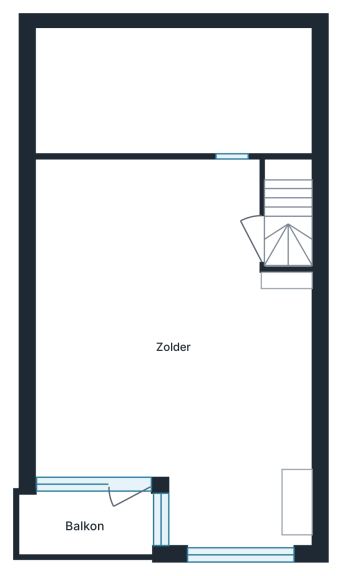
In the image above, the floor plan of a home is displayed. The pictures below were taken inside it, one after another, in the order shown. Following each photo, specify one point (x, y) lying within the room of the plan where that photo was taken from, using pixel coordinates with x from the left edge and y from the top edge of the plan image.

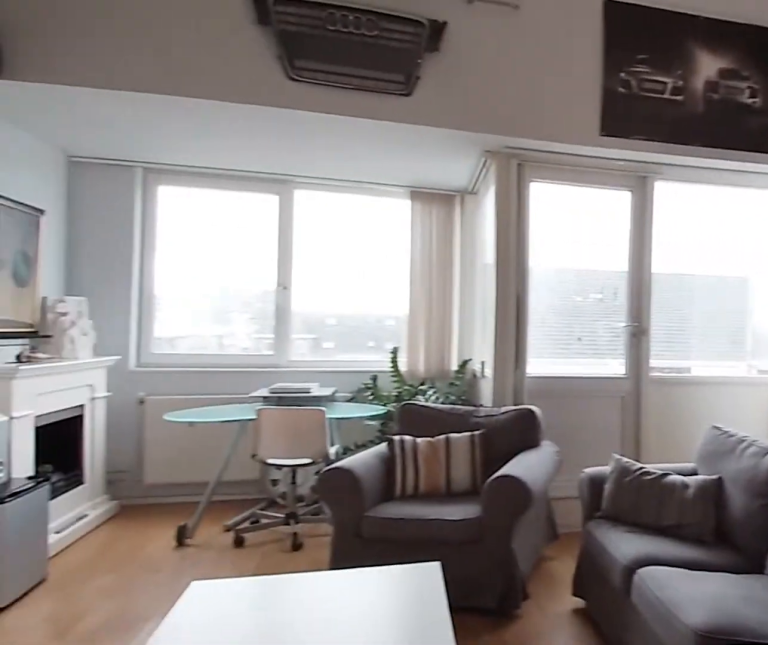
(173, 351)
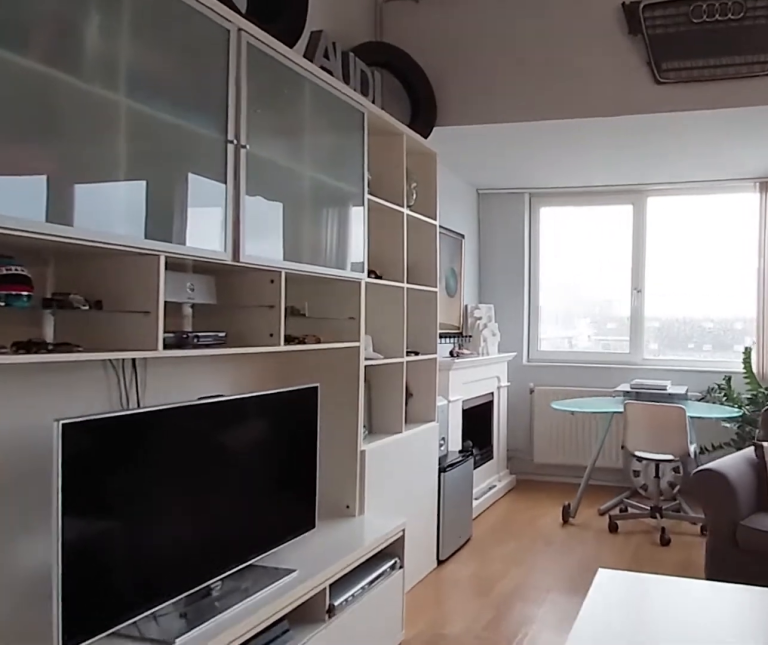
(173, 351)
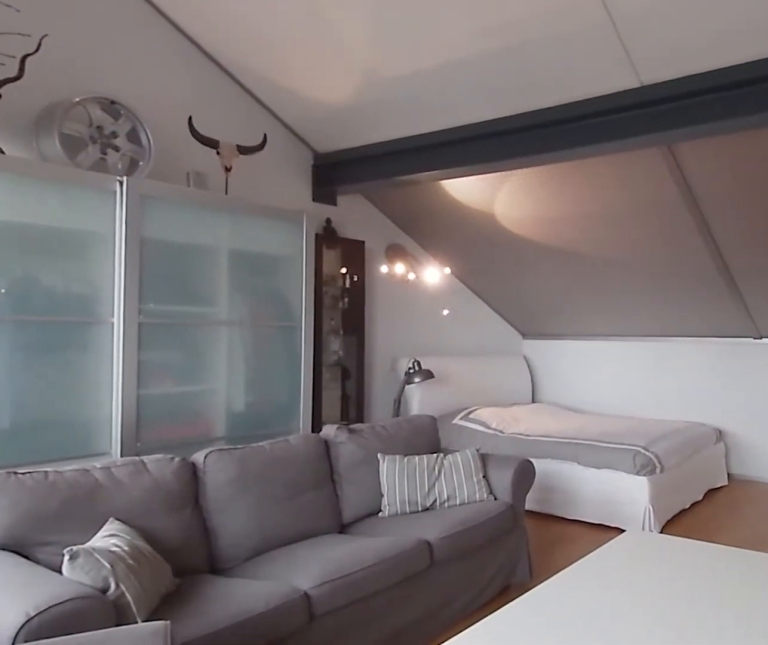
(146, 300)
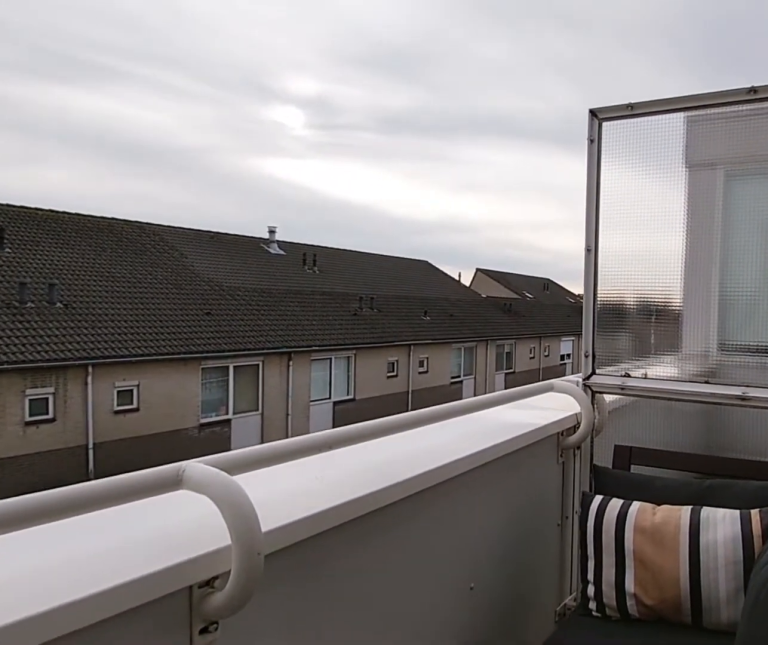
(81, 525)
